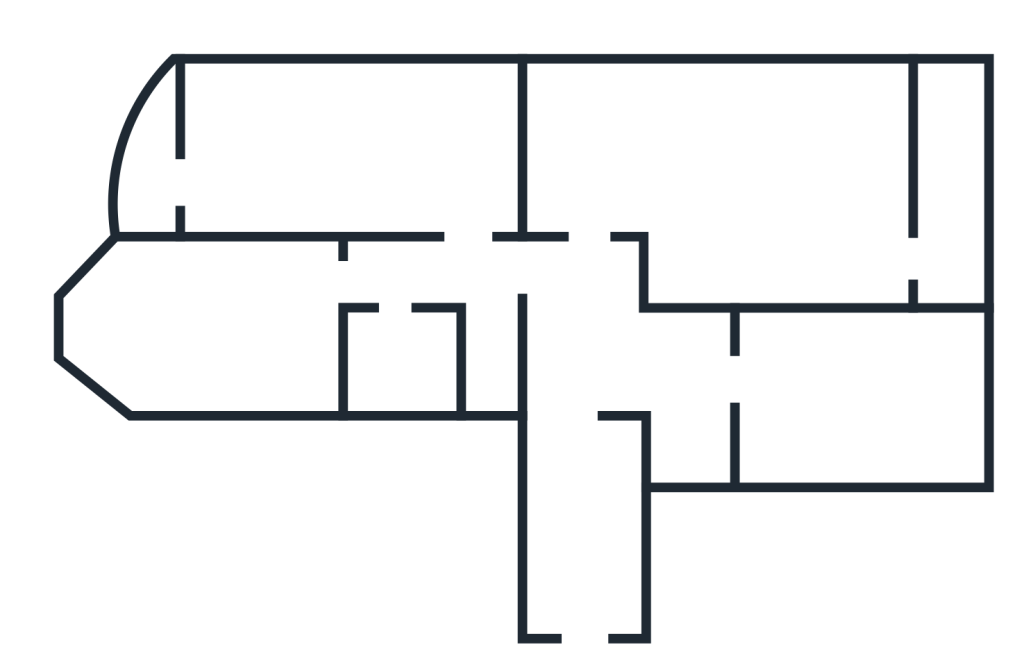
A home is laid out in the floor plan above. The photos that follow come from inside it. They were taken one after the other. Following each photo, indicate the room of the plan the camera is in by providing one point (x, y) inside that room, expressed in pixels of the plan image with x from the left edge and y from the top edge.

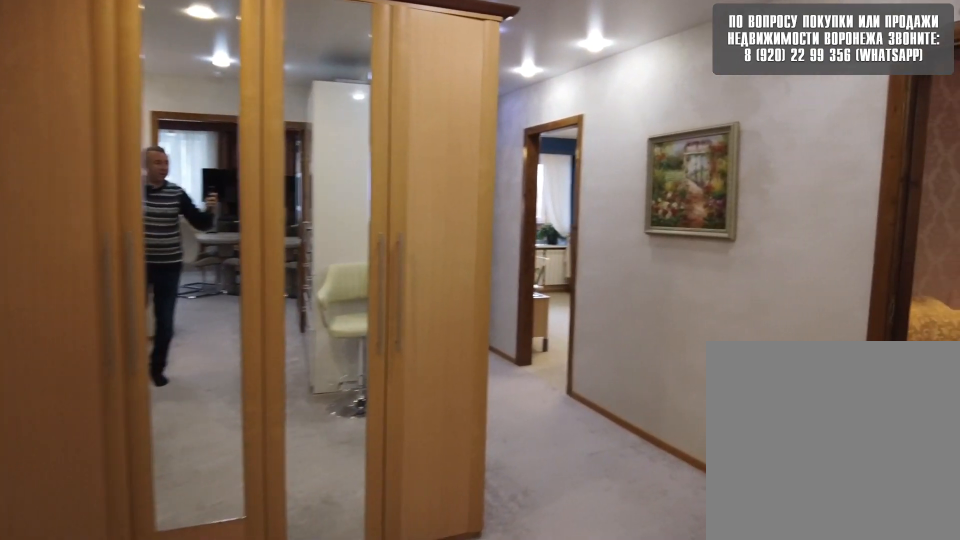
(602, 366)
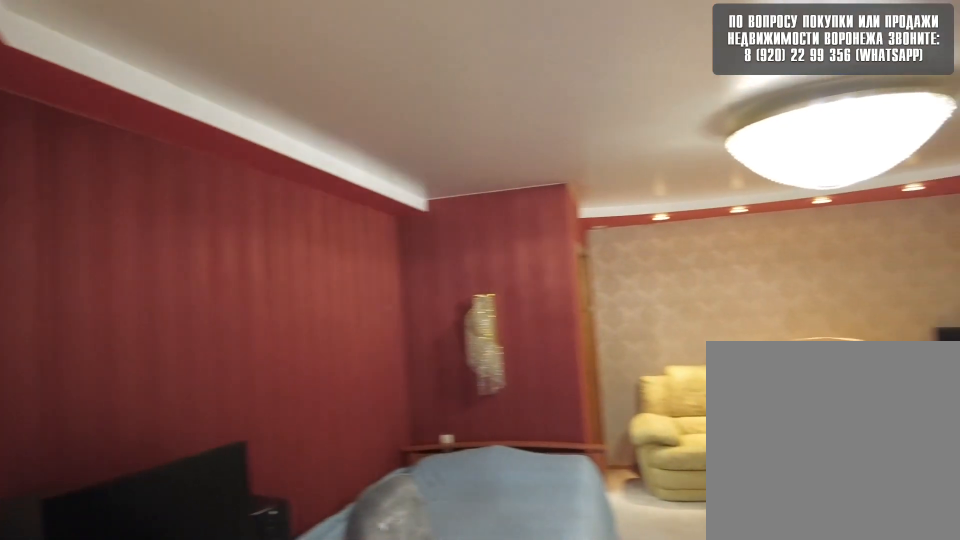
(666, 166)
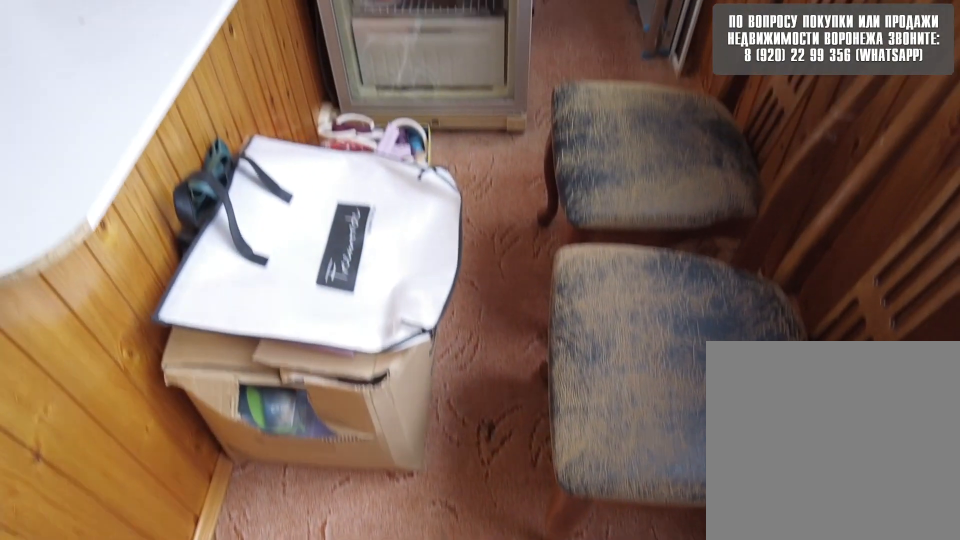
(971, 249)
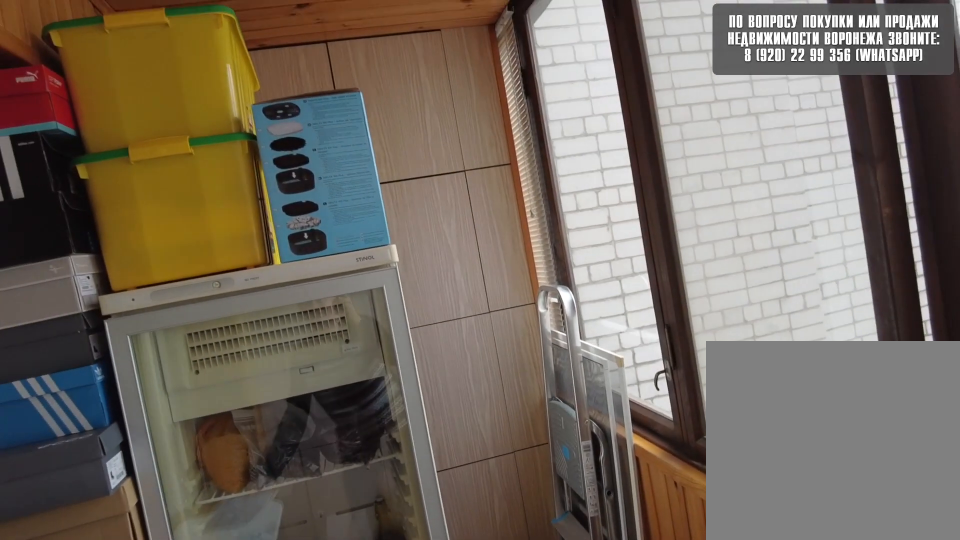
(971, 249)
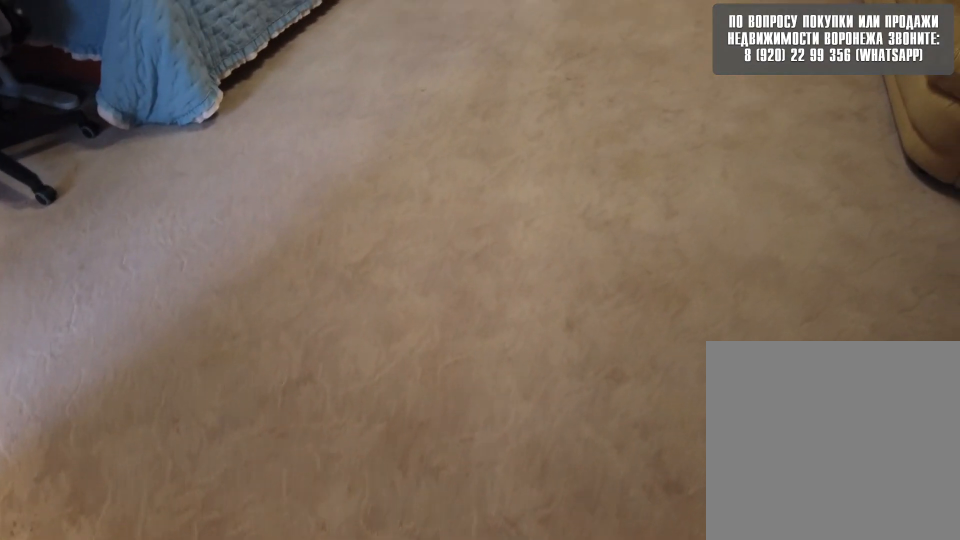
(808, 243)
